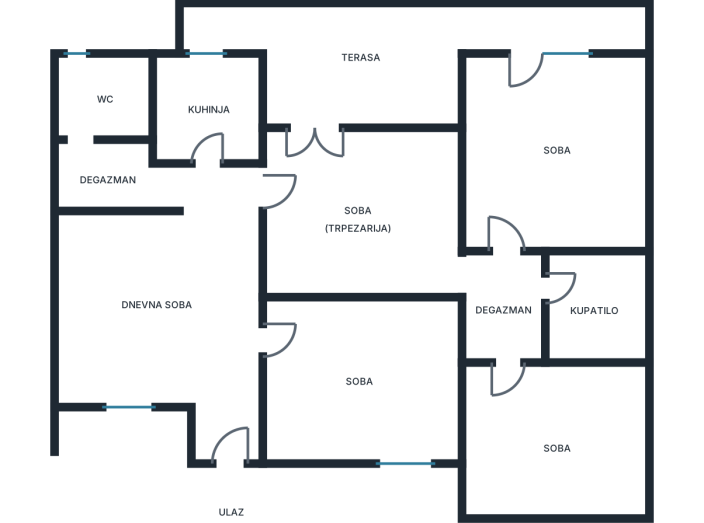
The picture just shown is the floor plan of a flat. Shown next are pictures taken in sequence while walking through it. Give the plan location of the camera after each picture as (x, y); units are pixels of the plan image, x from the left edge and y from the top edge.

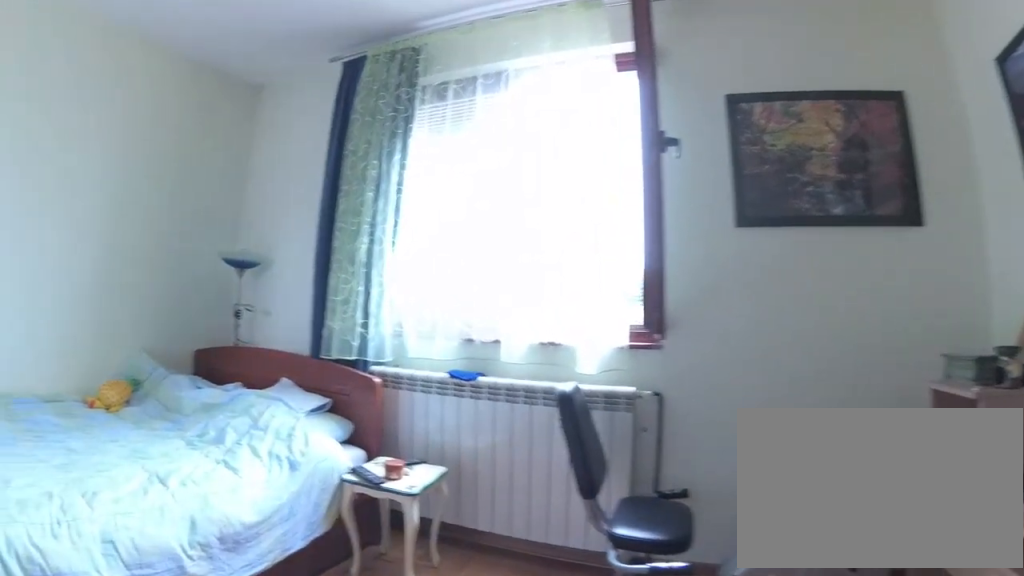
(503, 421)
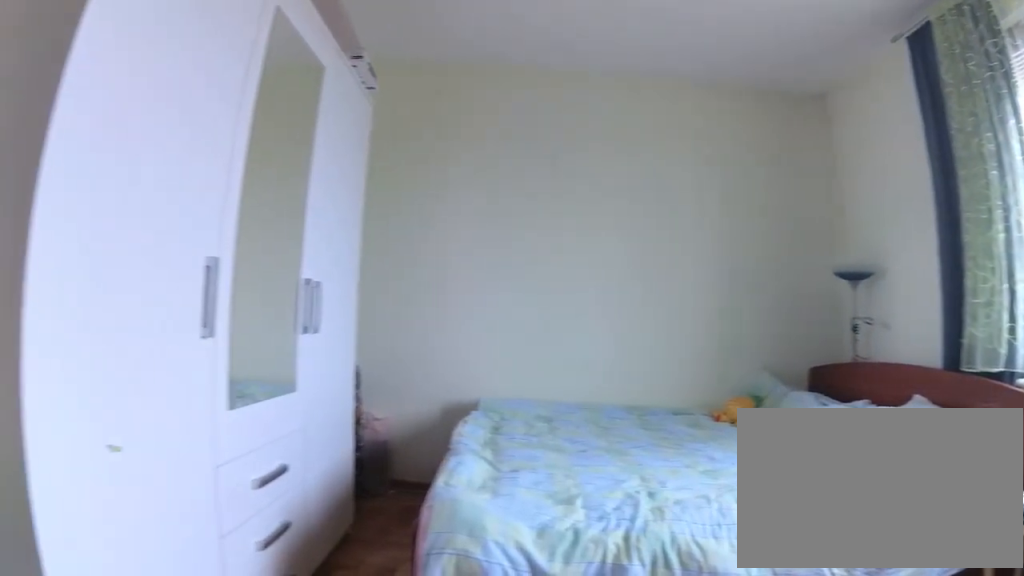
(482, 448)
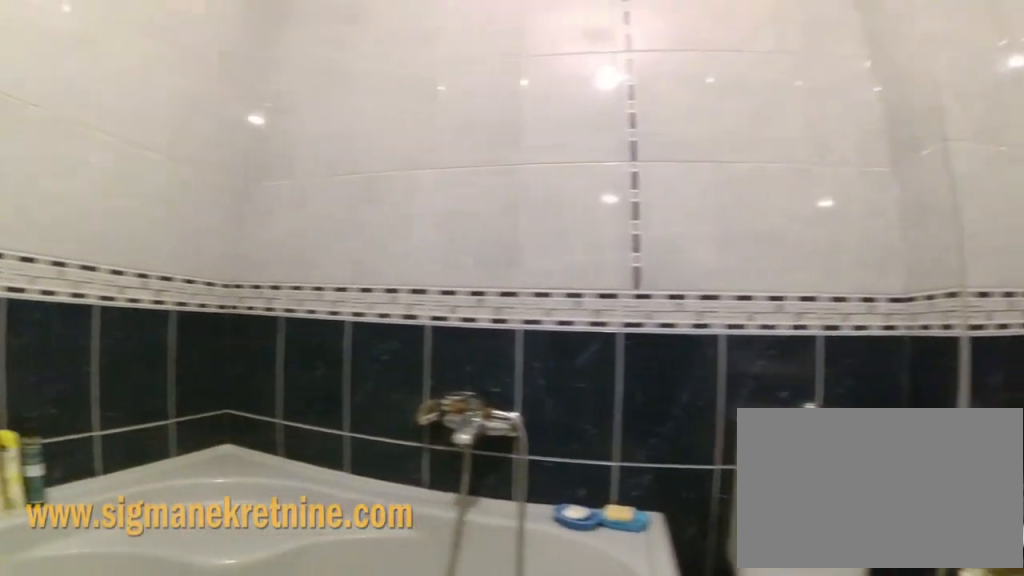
(559, 320)
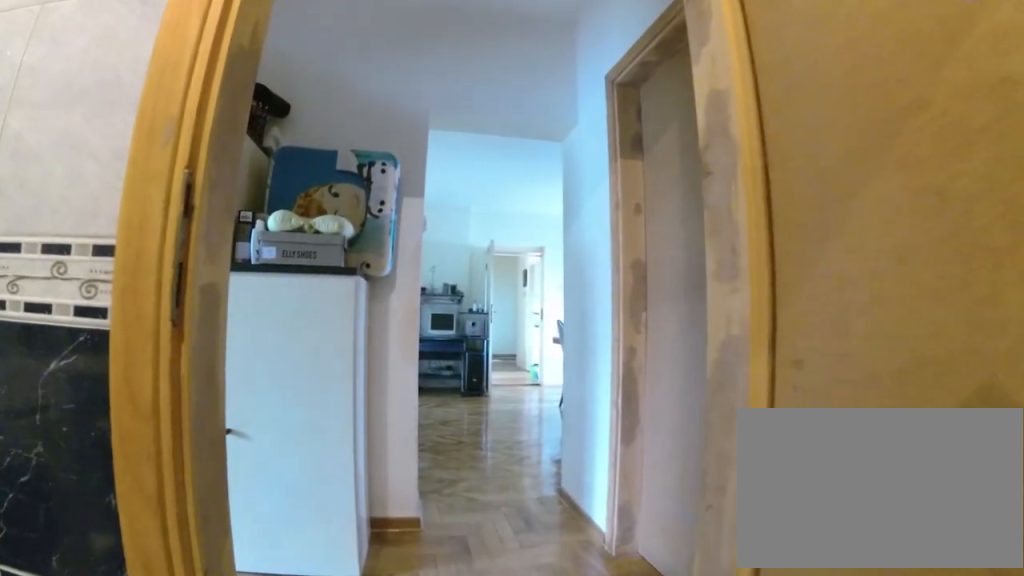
(584, 296)
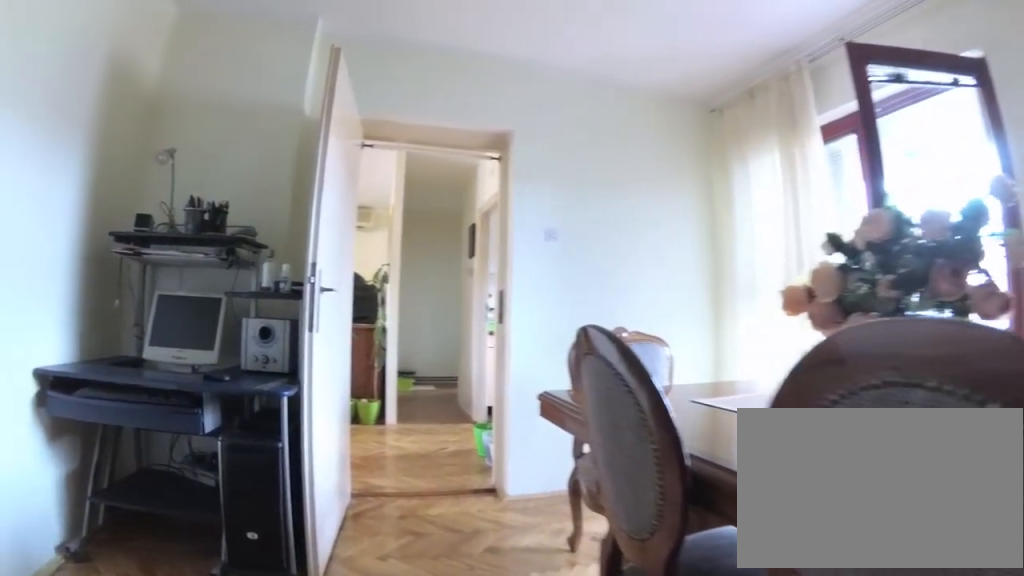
(406, 231)
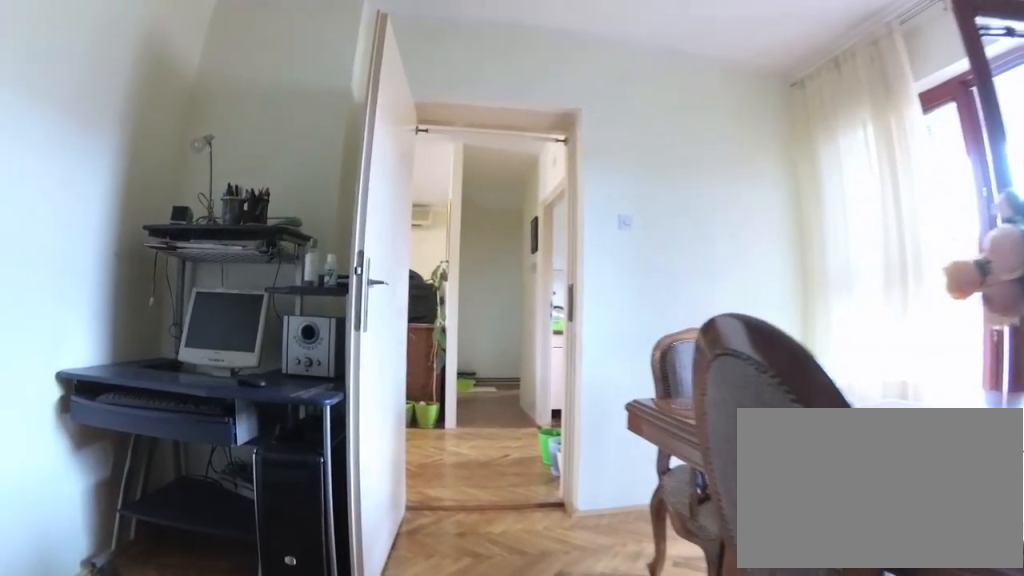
(391, 220)
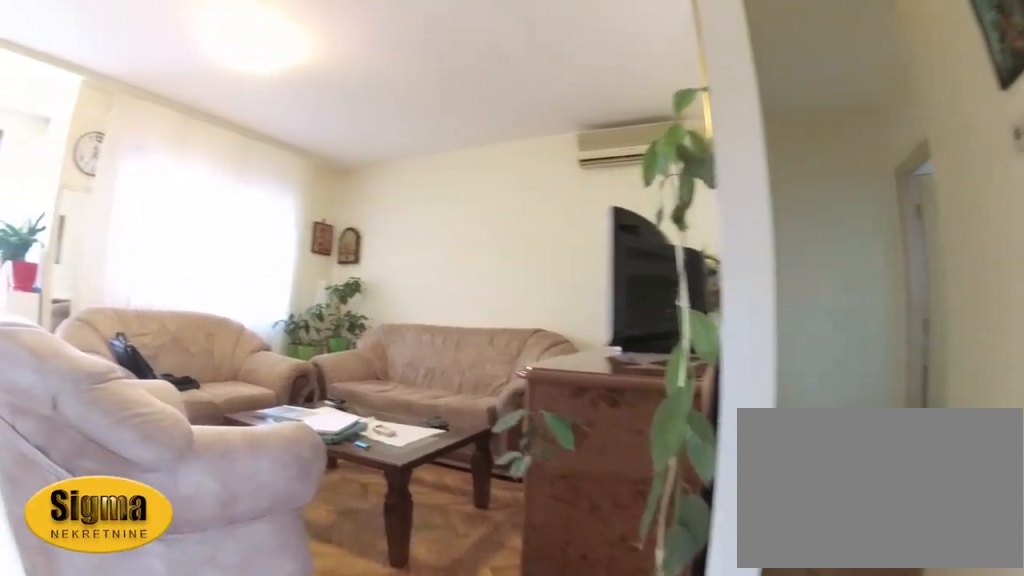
(227, 183)
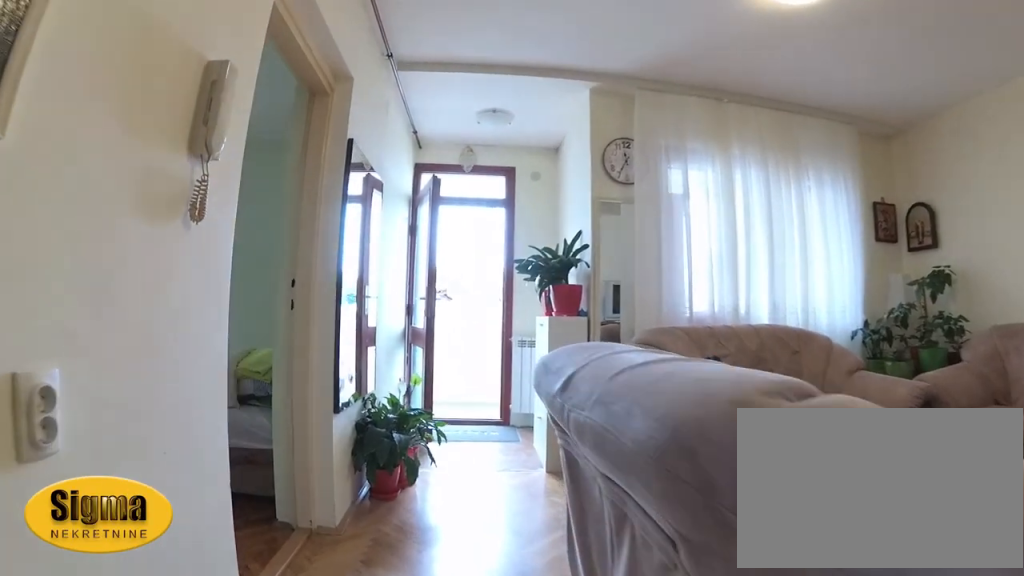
(213, 237)
